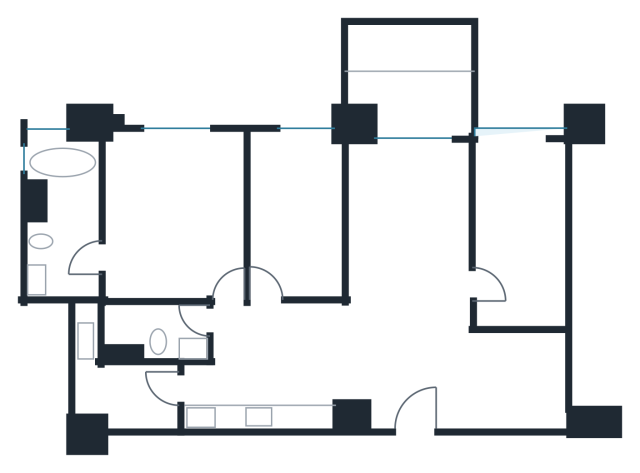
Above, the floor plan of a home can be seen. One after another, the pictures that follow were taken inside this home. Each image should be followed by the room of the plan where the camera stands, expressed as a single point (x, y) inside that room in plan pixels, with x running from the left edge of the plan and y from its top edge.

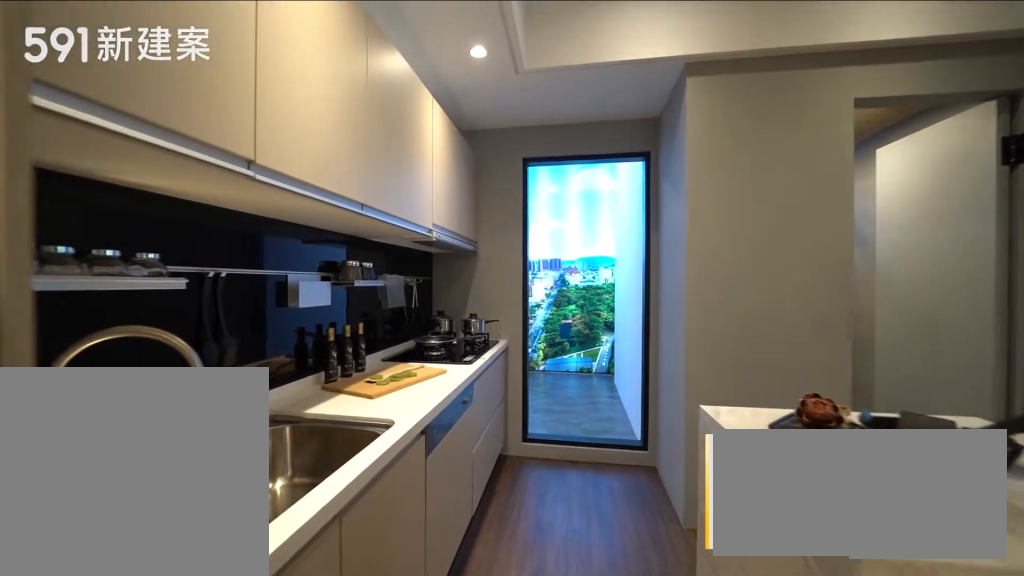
(250, 403)
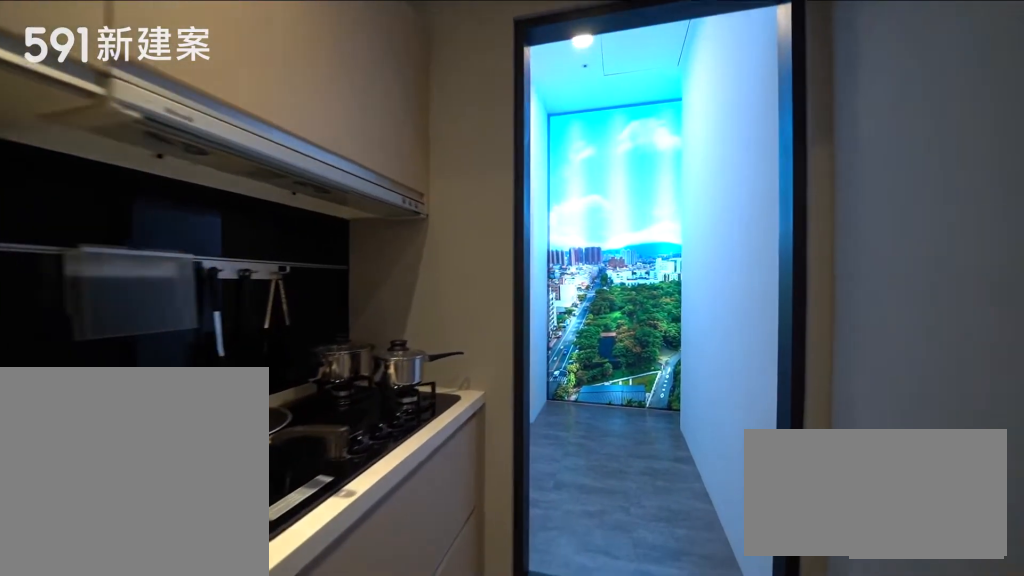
(250, 403)
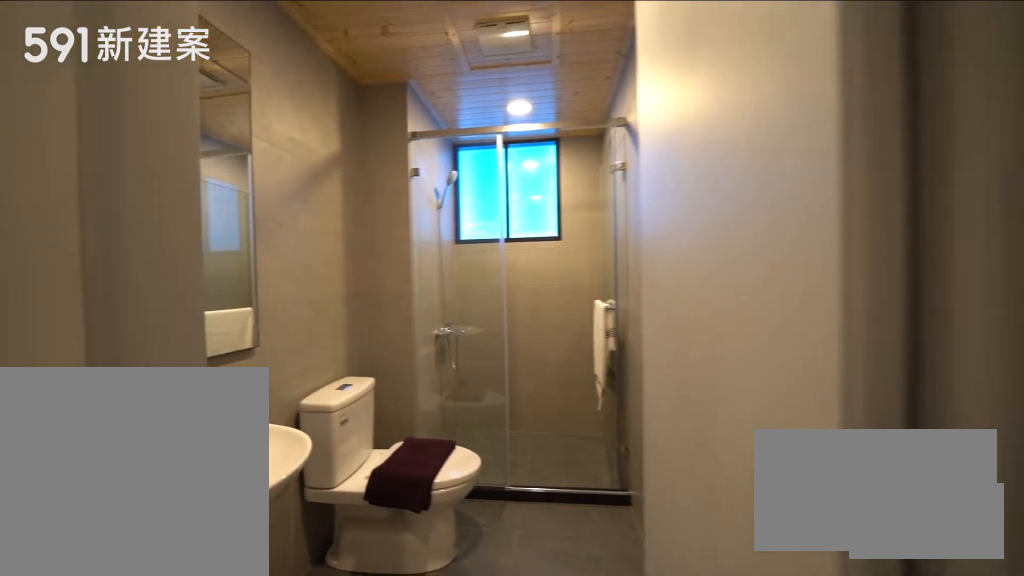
(151, 334)
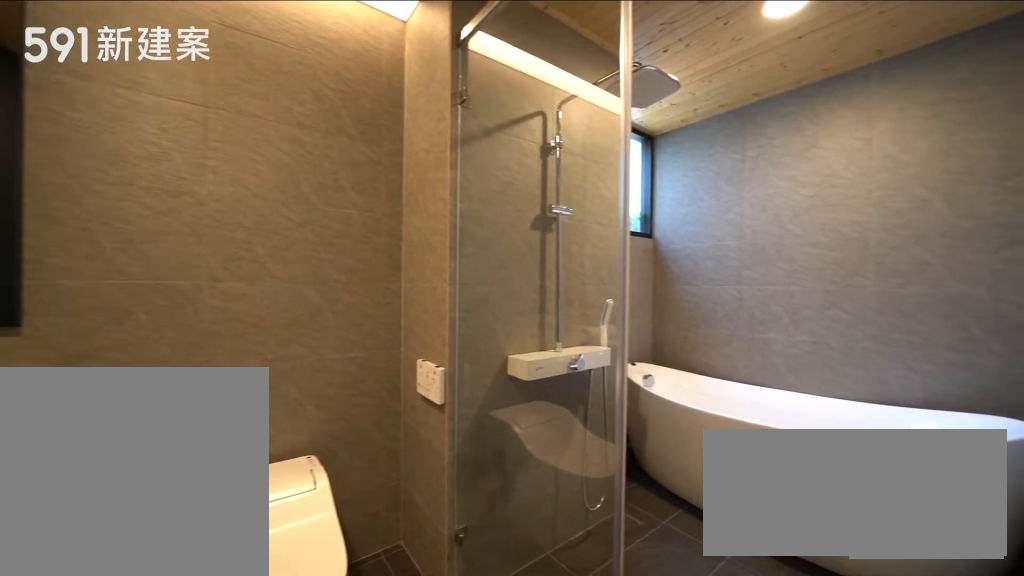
(61, 219)
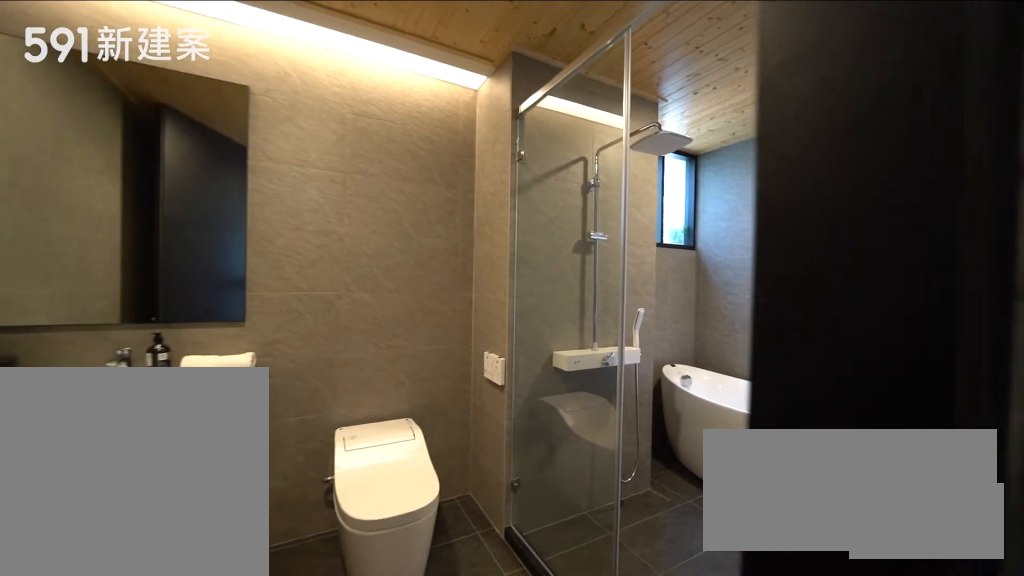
(61, 219)
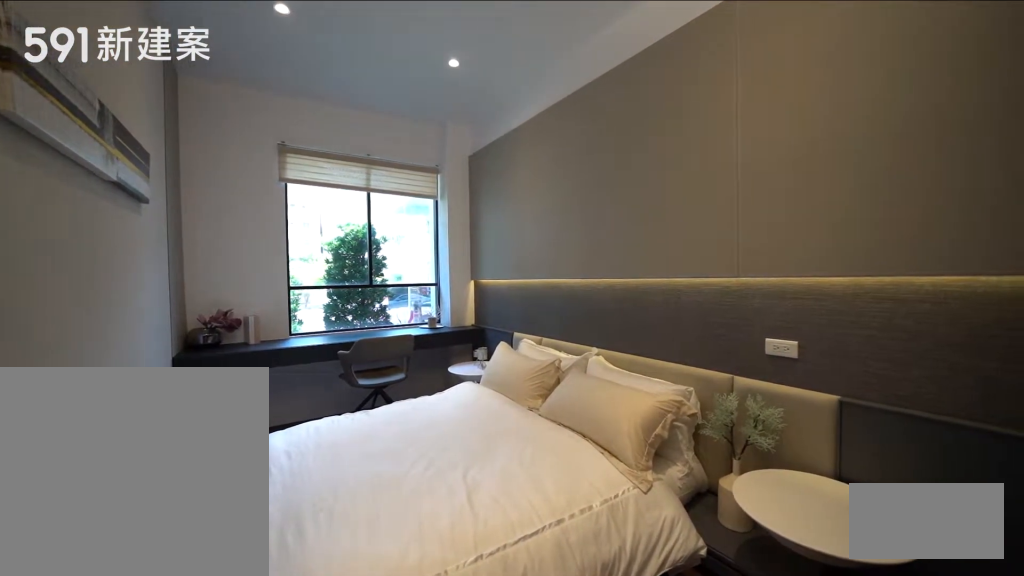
(299, 214)
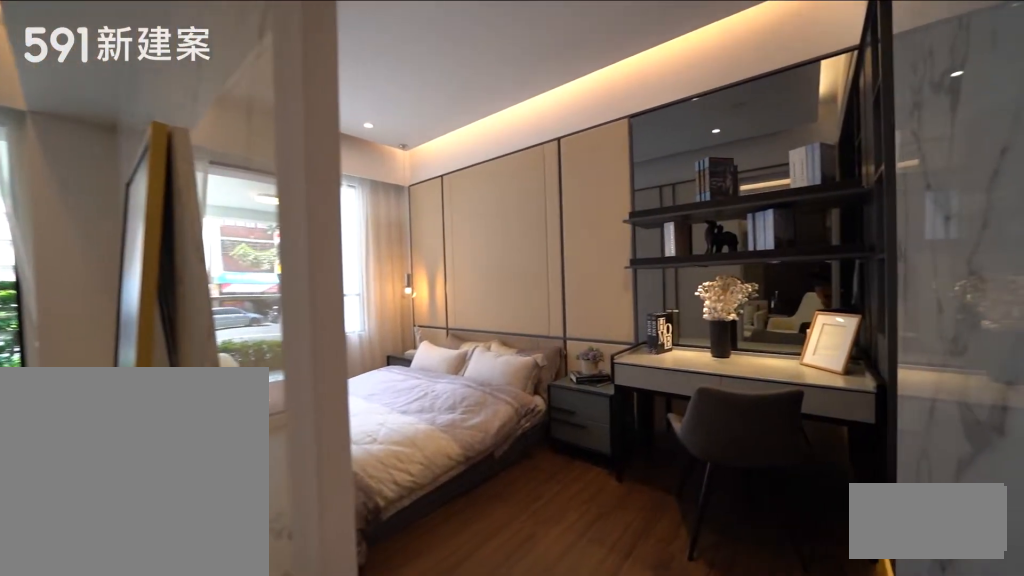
(523, 228)
